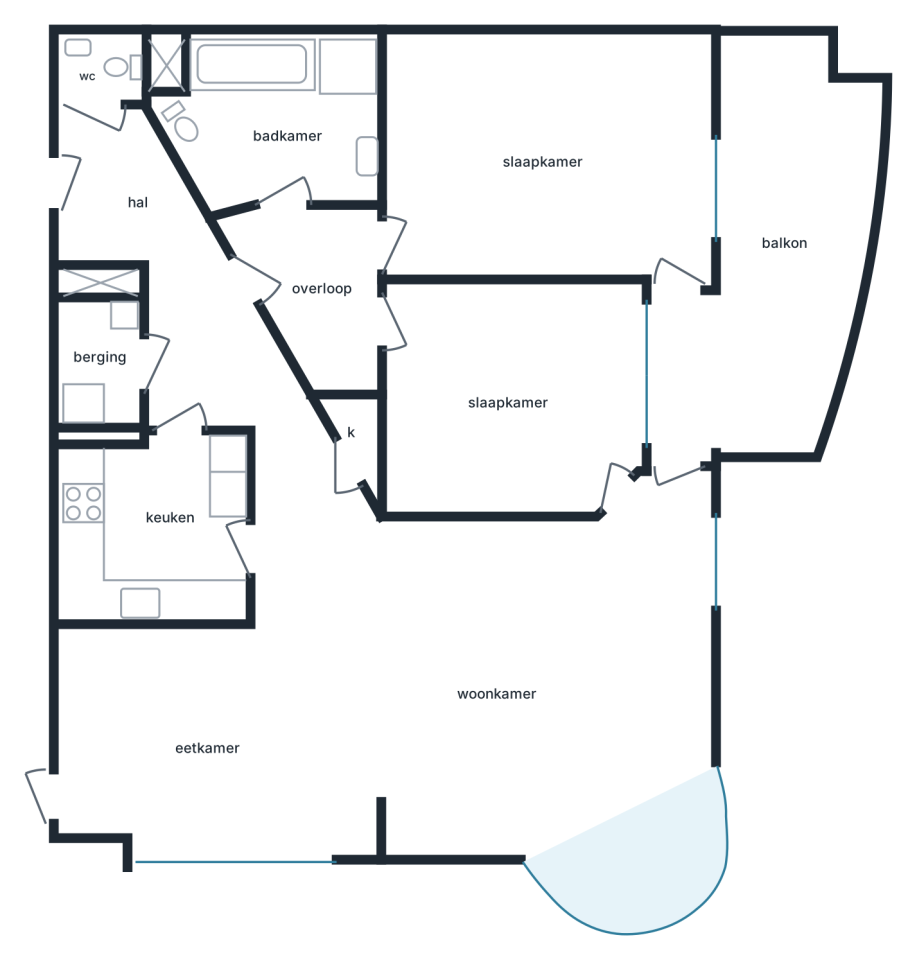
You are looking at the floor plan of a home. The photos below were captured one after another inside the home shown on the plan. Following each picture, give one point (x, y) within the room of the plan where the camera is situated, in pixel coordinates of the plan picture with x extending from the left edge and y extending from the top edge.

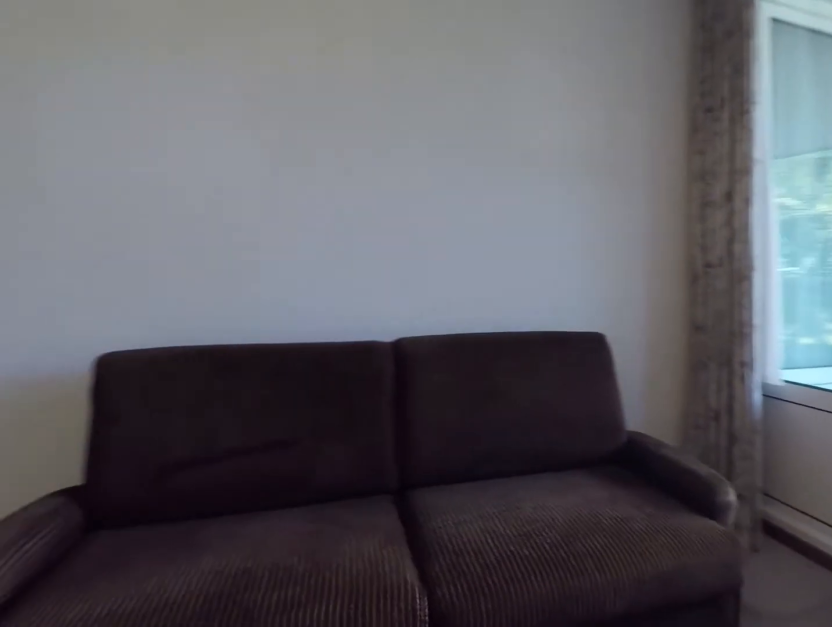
(510, 398)
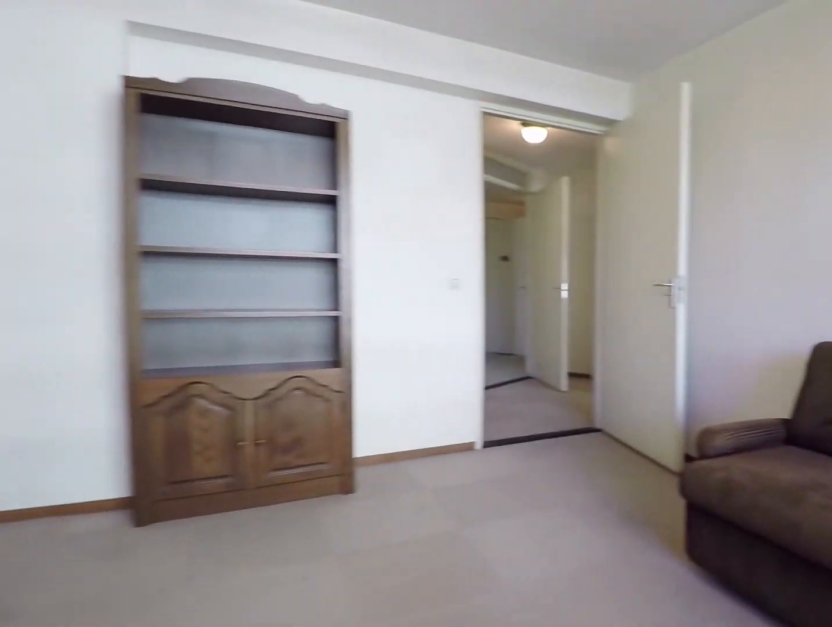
(510, 398)
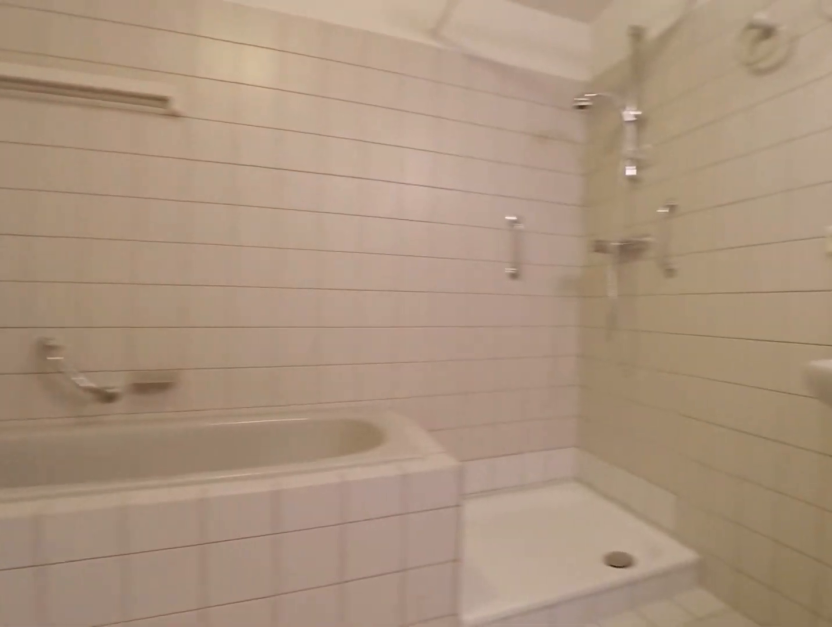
(285, 66)
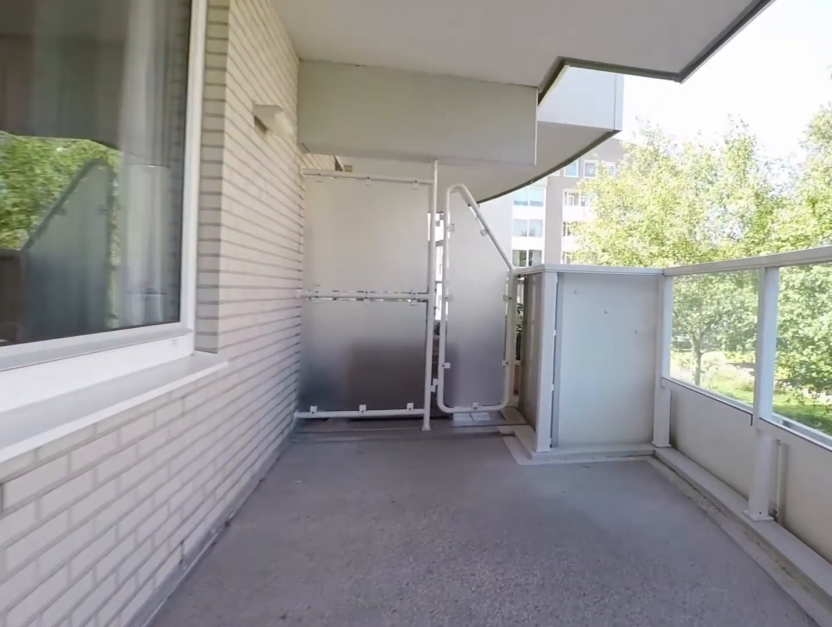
(780, 294)
